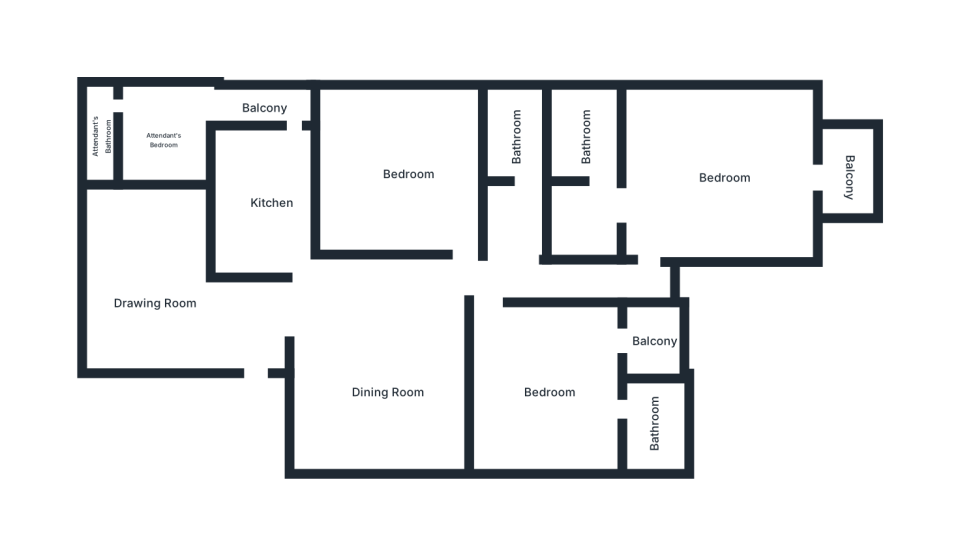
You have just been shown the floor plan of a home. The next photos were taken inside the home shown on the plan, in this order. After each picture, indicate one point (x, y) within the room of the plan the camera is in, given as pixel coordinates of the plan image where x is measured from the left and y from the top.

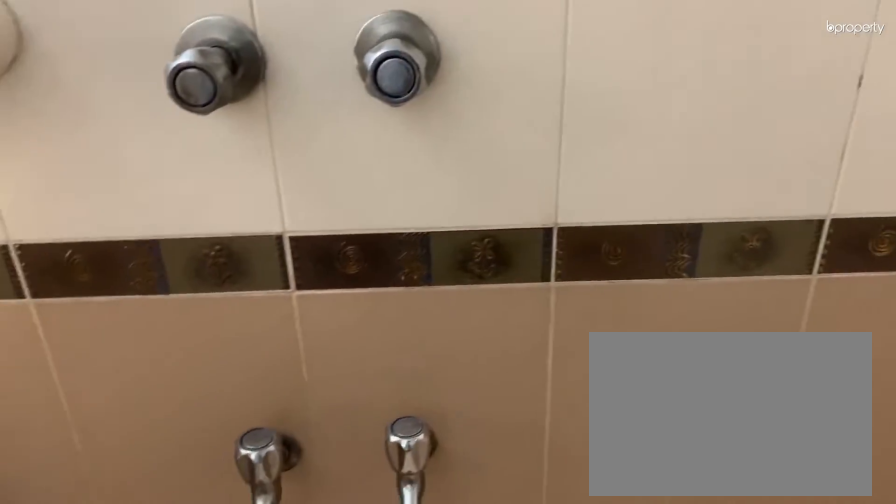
(517, 131)
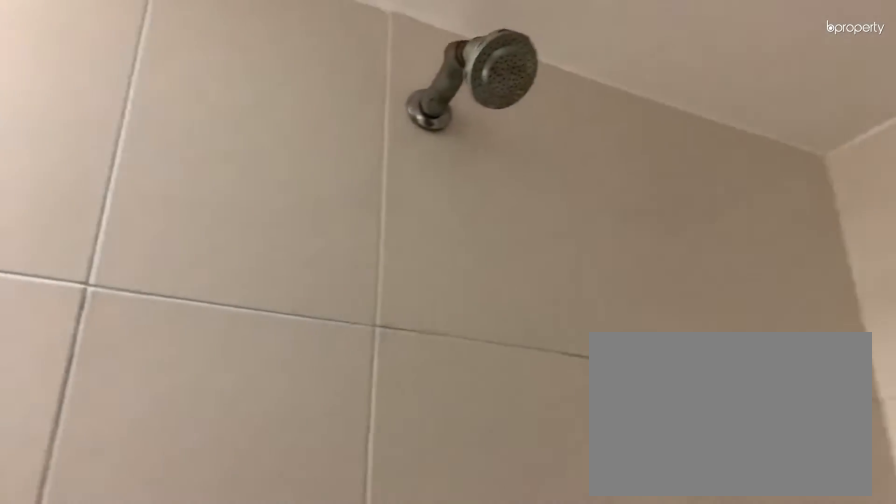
(517, 131)
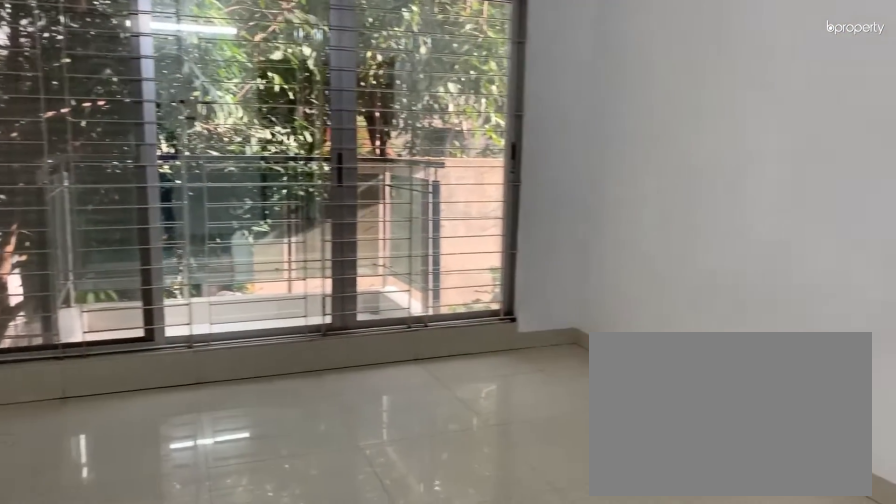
(722, 180)
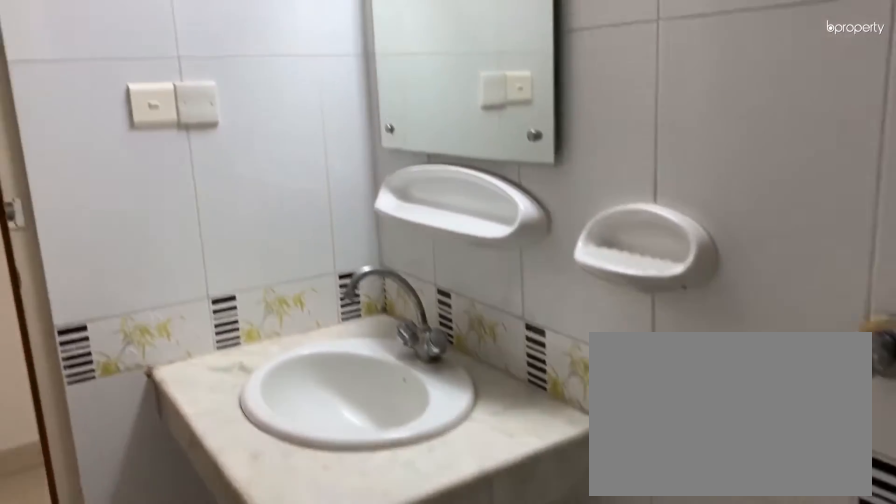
(586, 134)
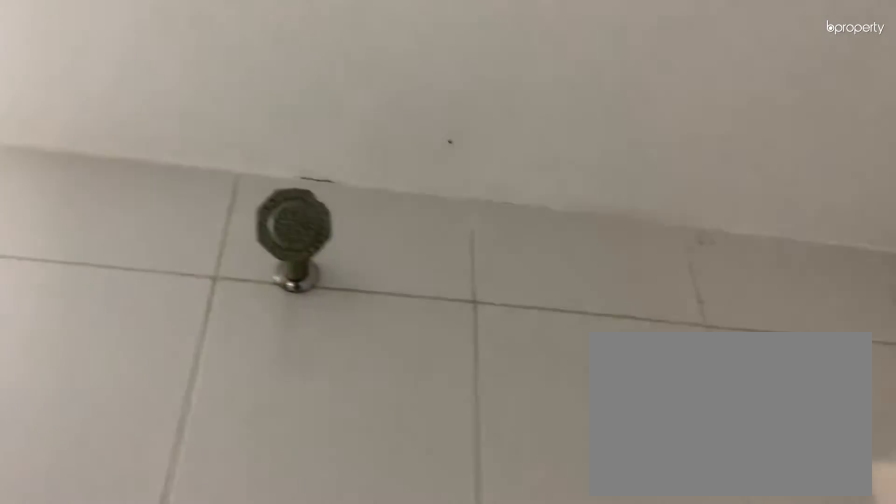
(586, 134)
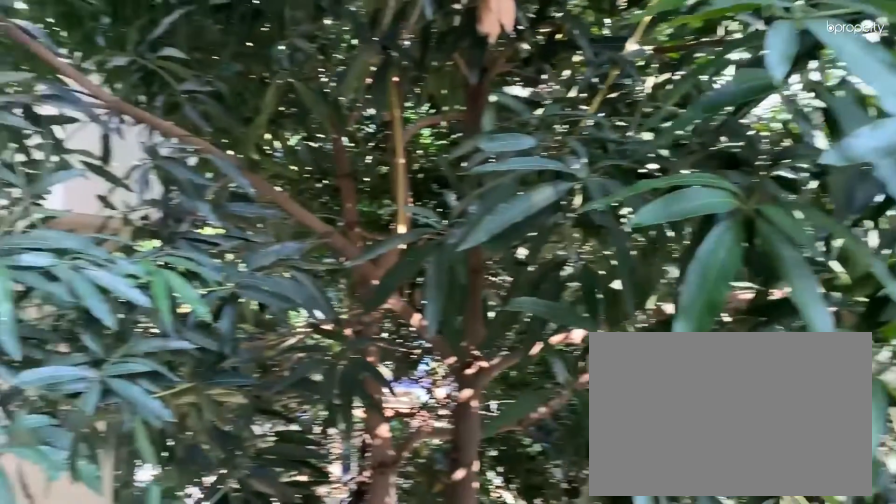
(850, 171)
